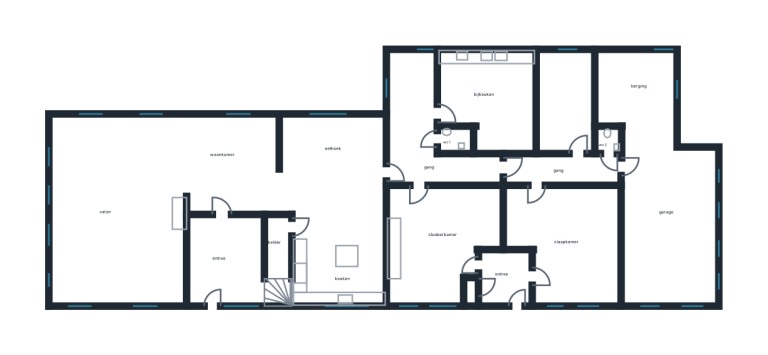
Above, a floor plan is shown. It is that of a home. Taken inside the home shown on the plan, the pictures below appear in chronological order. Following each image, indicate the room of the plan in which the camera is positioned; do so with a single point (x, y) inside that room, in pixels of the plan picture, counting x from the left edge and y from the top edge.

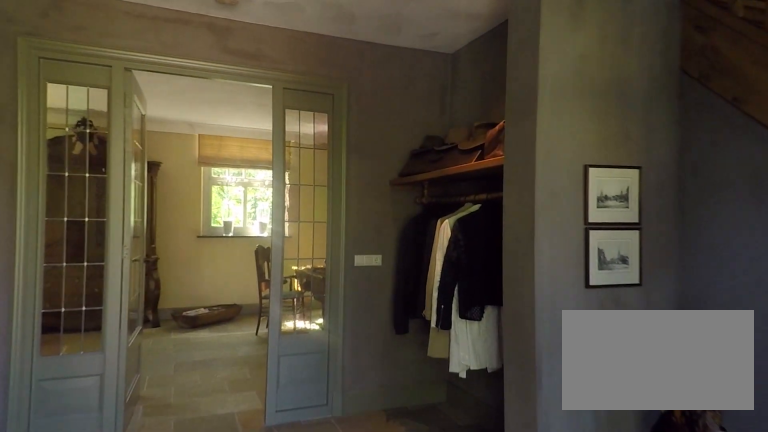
(227, 260)
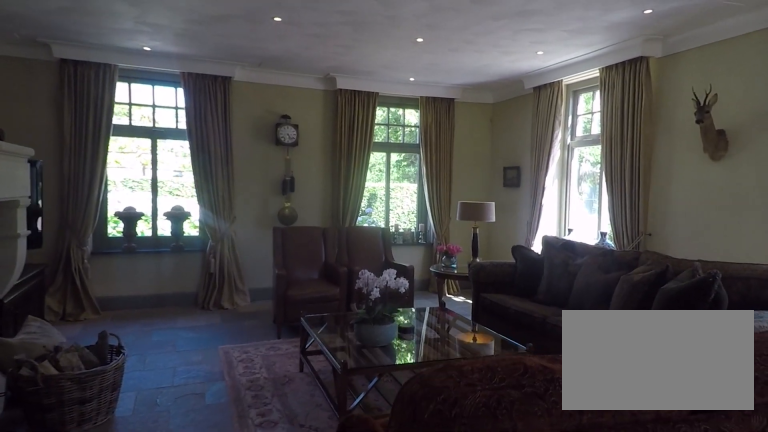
(152, 197)
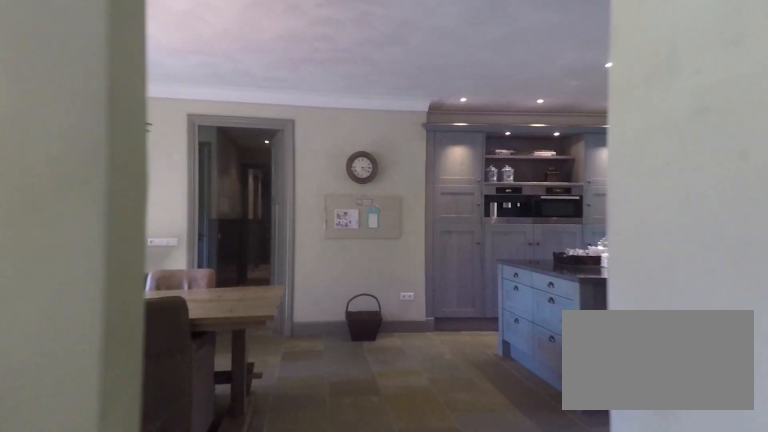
(152, 197)
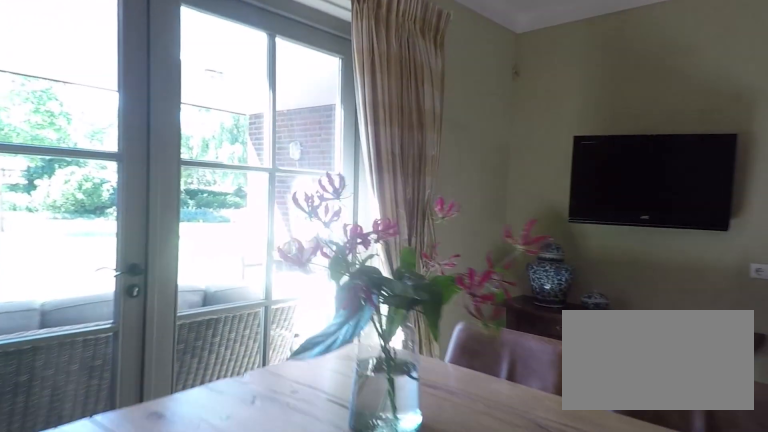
(336, 209)
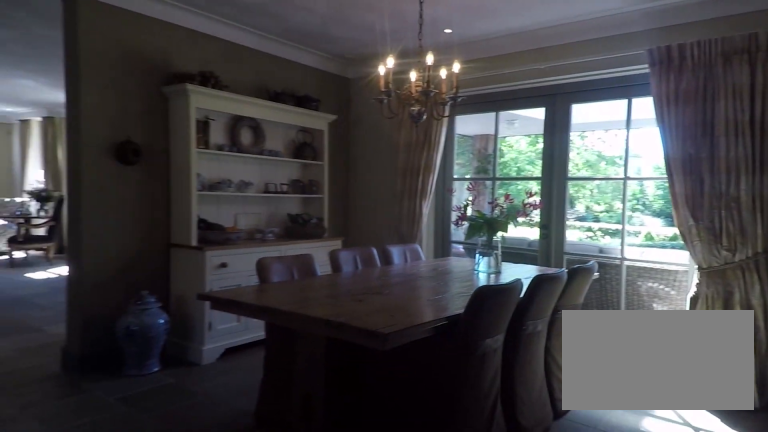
(336, 209)
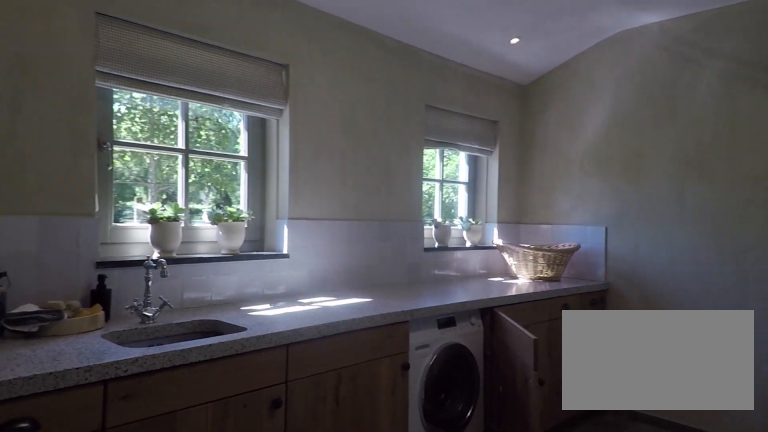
(489, 101)
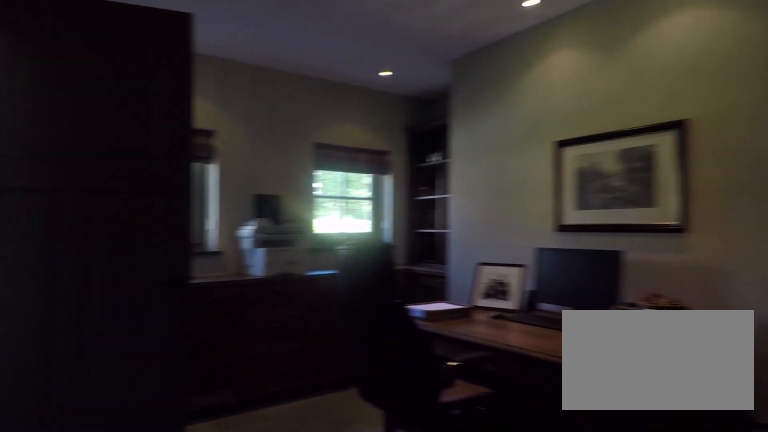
(442, 240)
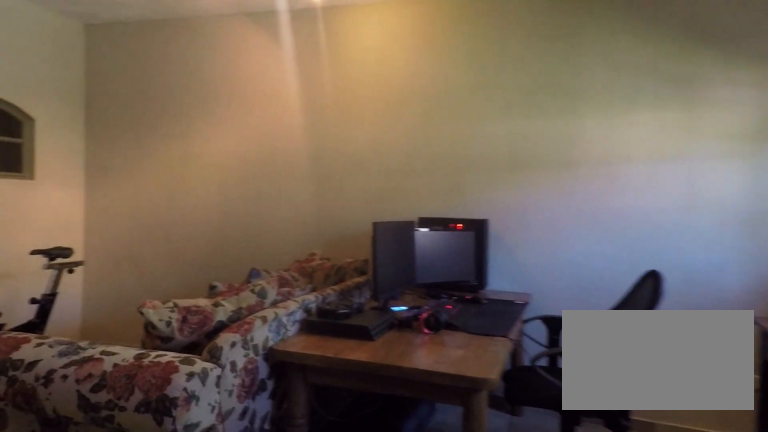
(565, 242)
